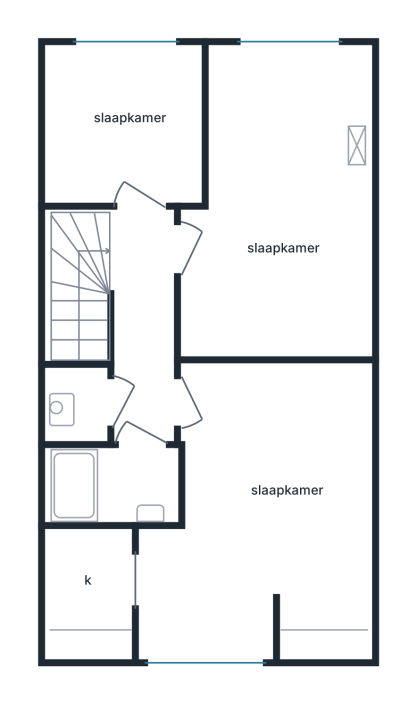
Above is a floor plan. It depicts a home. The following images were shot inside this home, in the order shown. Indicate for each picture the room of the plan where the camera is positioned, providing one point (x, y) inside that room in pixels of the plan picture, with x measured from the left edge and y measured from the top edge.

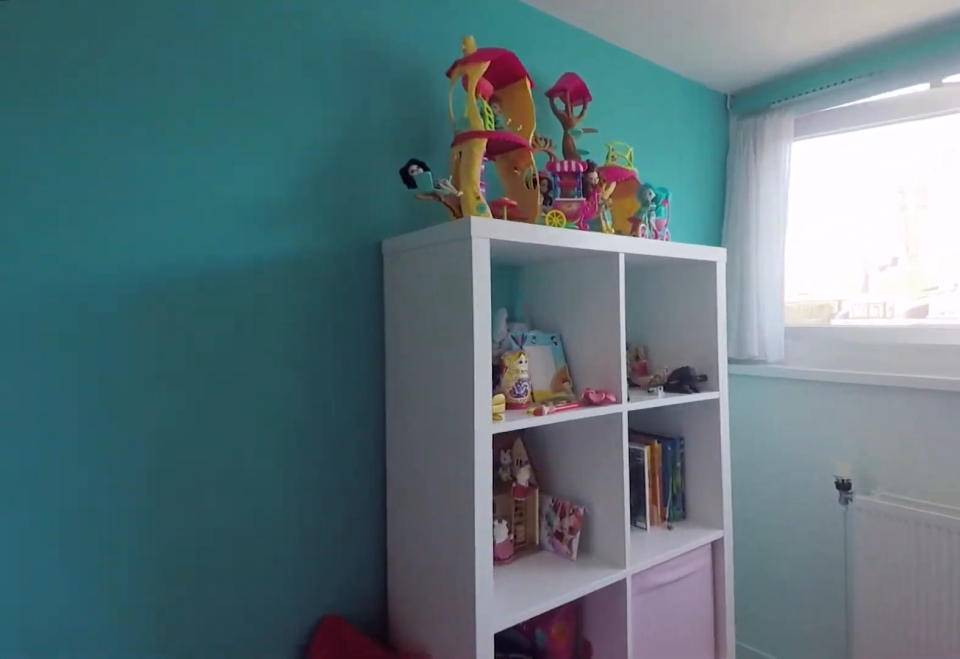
(281, 210)
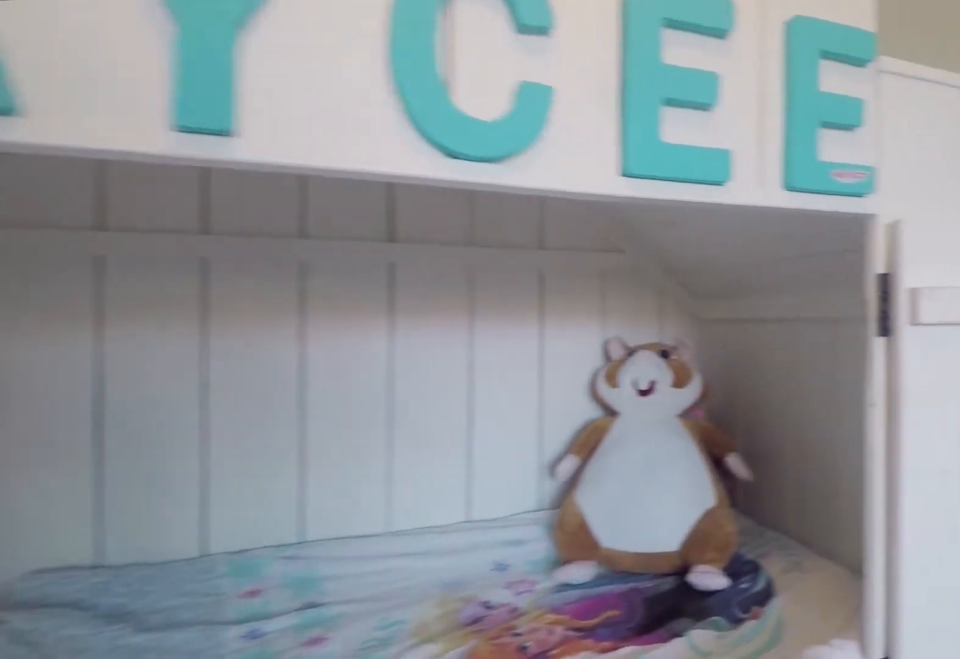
(281, 210)
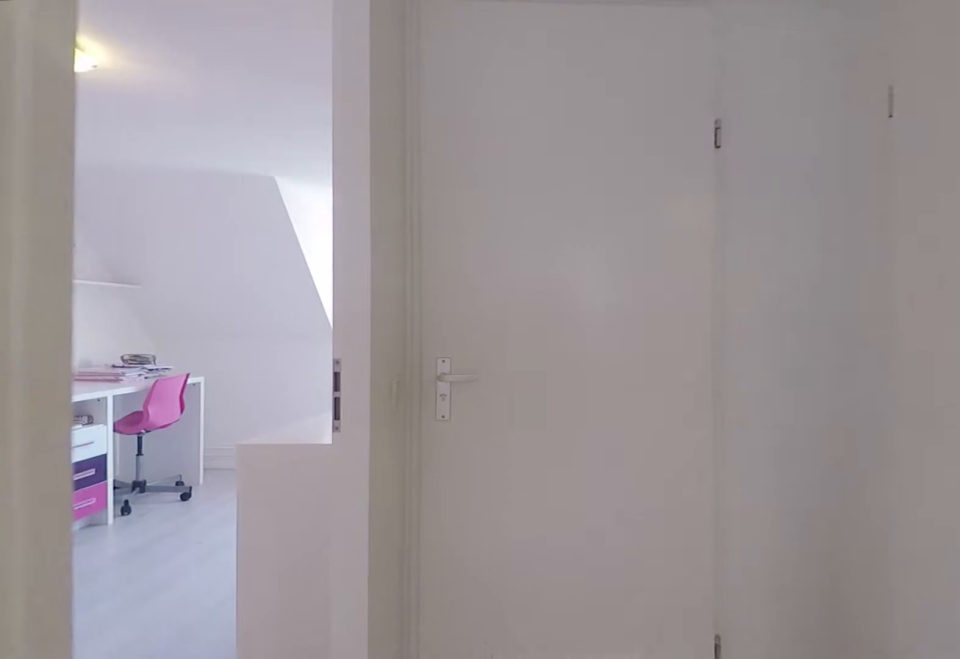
(143, 327)
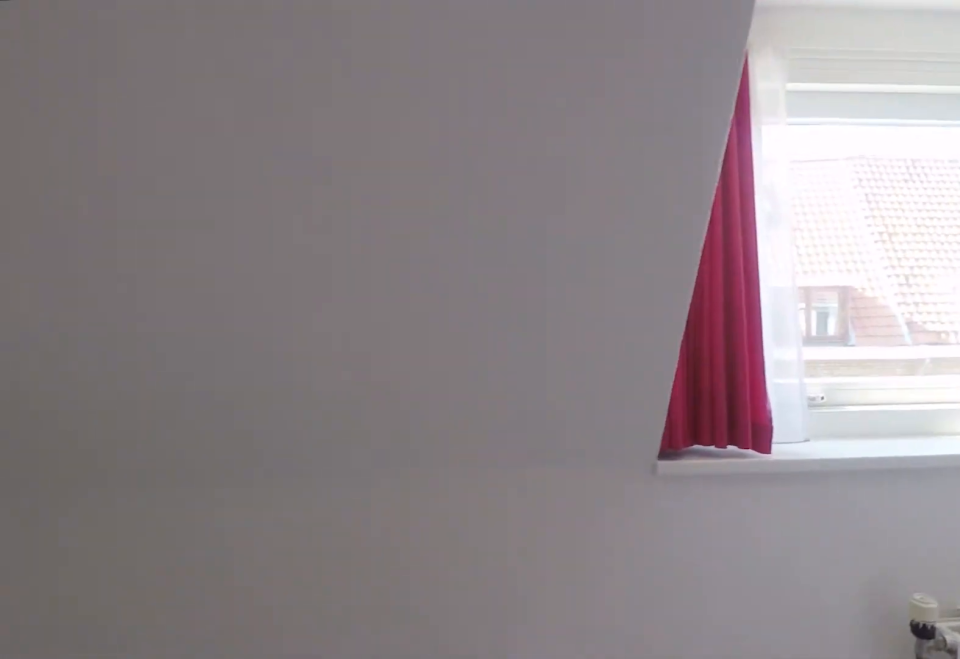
(262, 511)
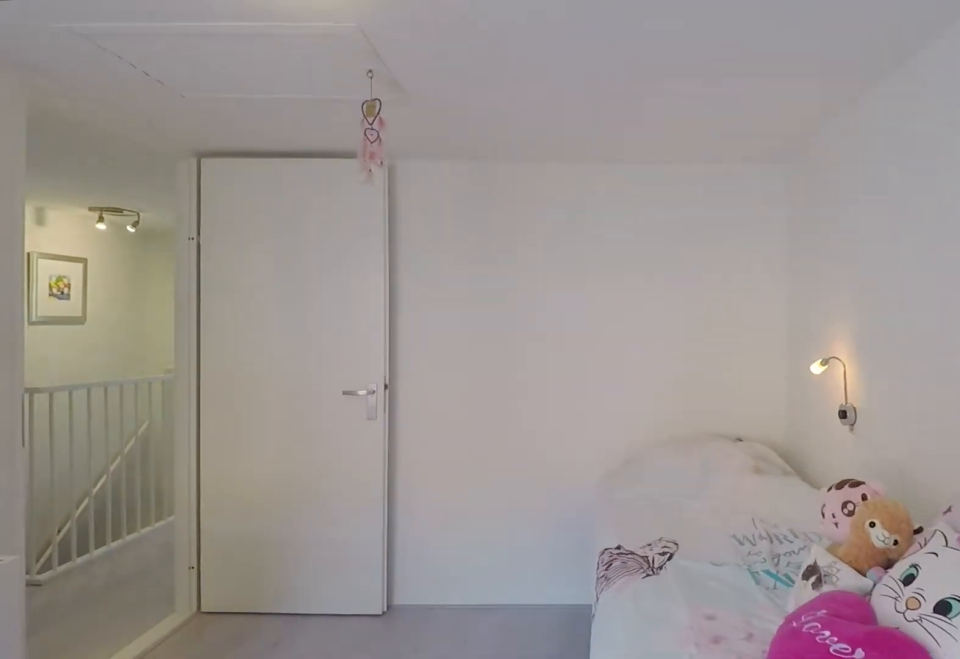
(262, 511)
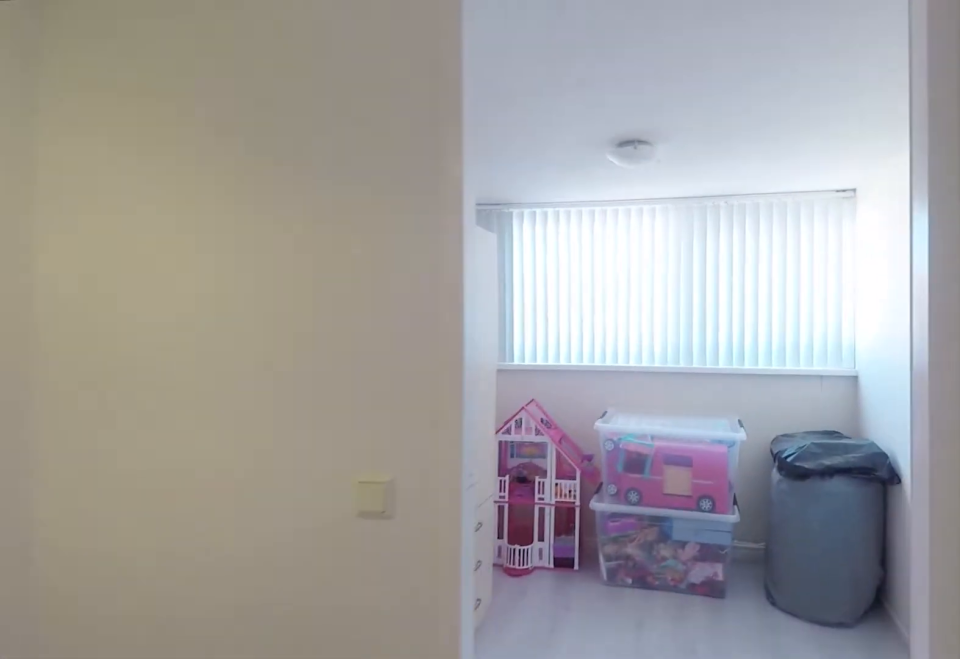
(143, 327)
